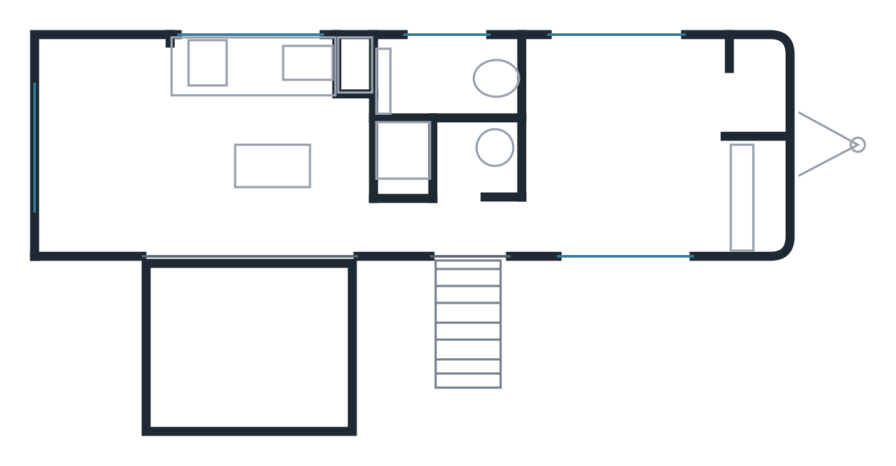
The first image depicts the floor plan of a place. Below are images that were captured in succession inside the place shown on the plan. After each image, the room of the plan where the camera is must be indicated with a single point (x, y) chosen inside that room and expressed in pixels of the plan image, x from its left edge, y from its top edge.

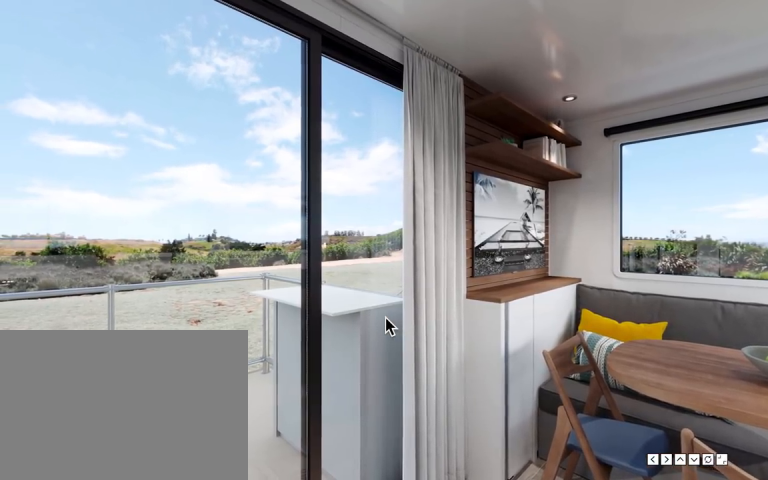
(271, 154)
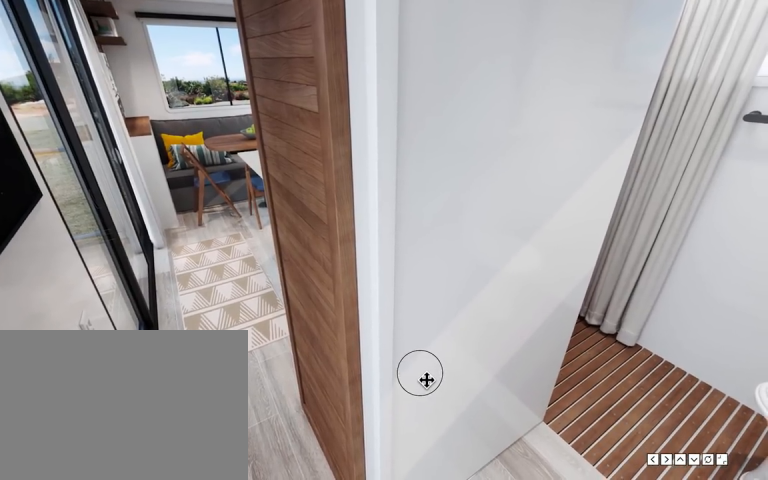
(450, 228)
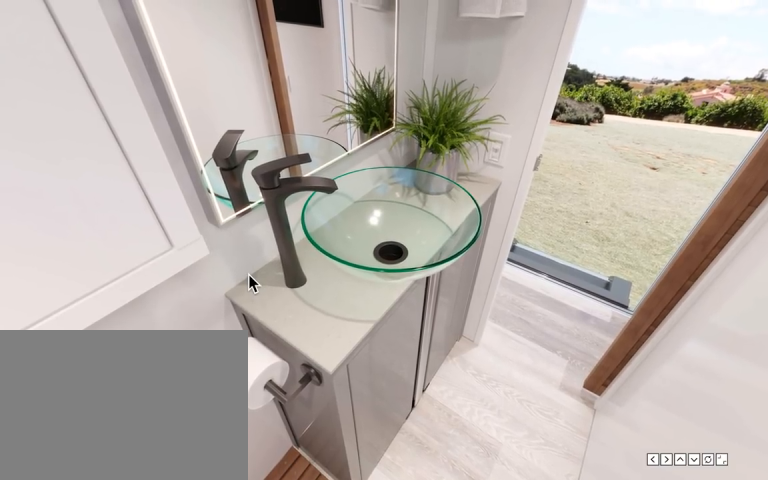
(455, 127)
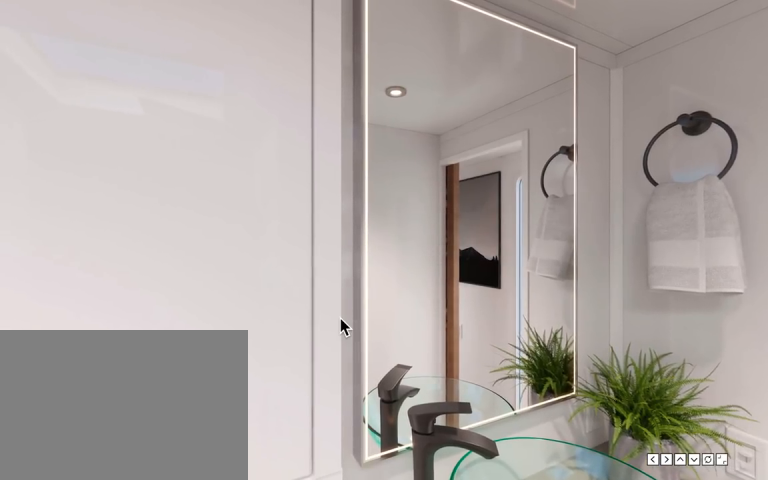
(450, 155)
